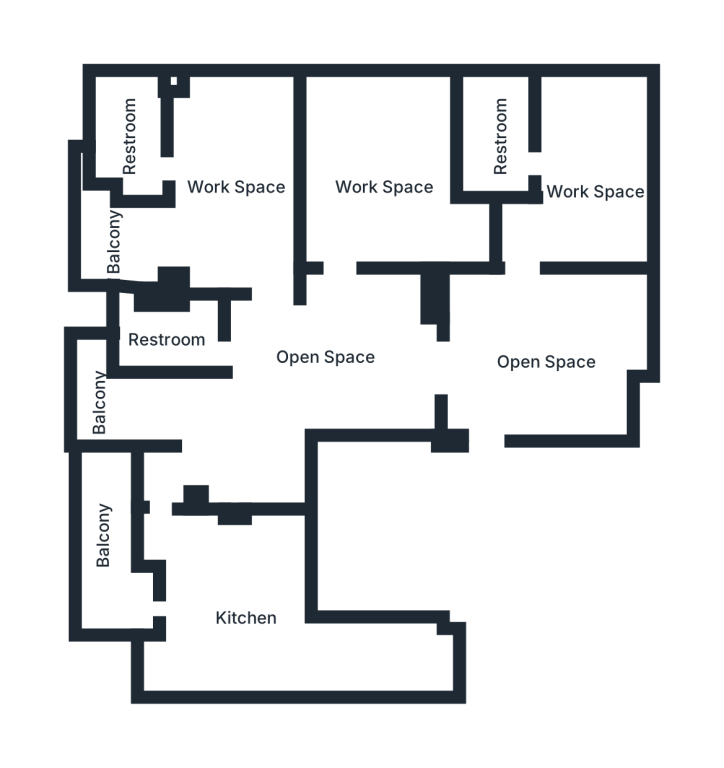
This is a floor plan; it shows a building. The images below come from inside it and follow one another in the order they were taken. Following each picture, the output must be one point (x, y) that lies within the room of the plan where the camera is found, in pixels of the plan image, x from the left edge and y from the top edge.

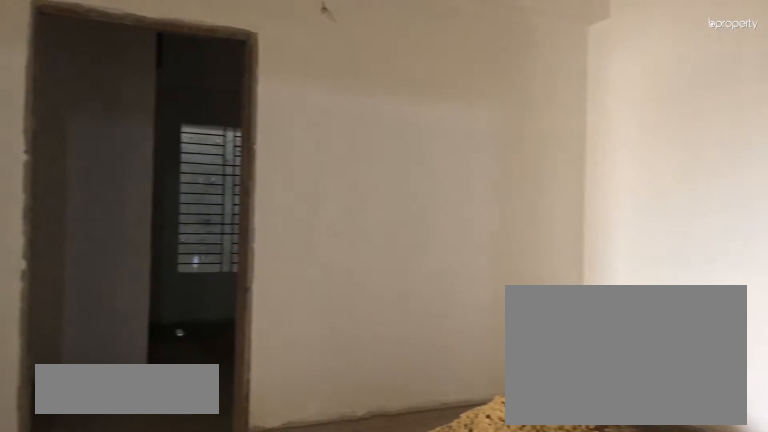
(544, 363)
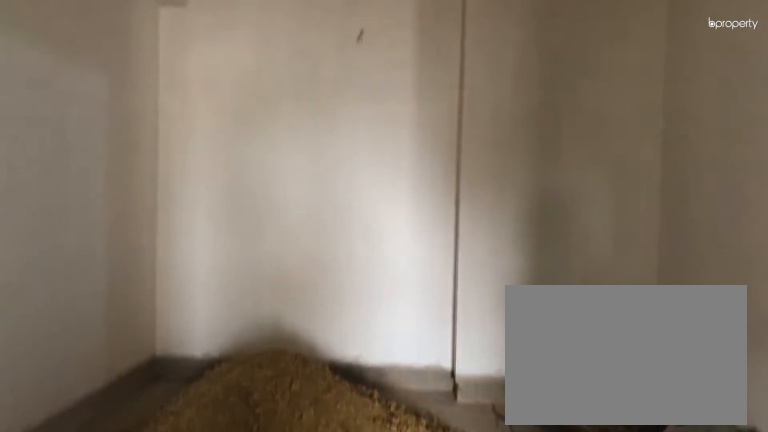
(545, 363)
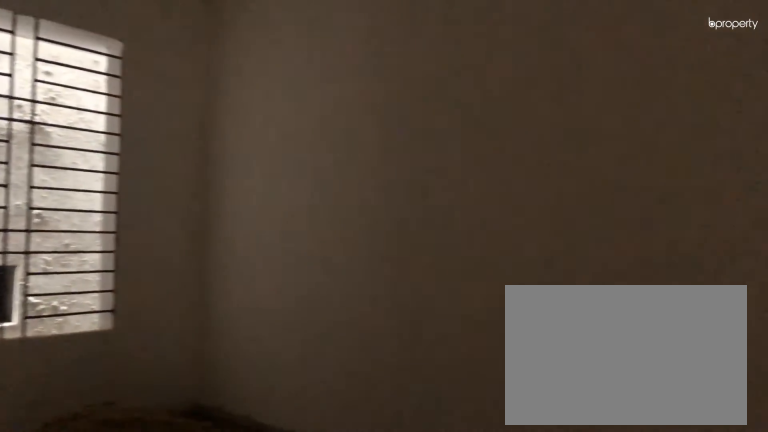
(586, 195)
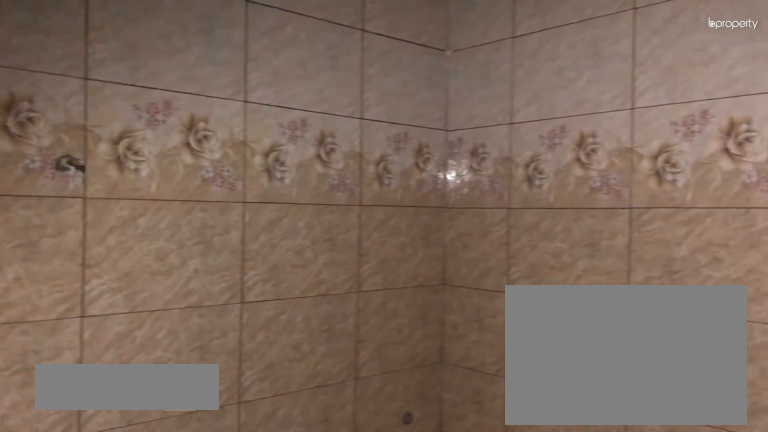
(500, 150)
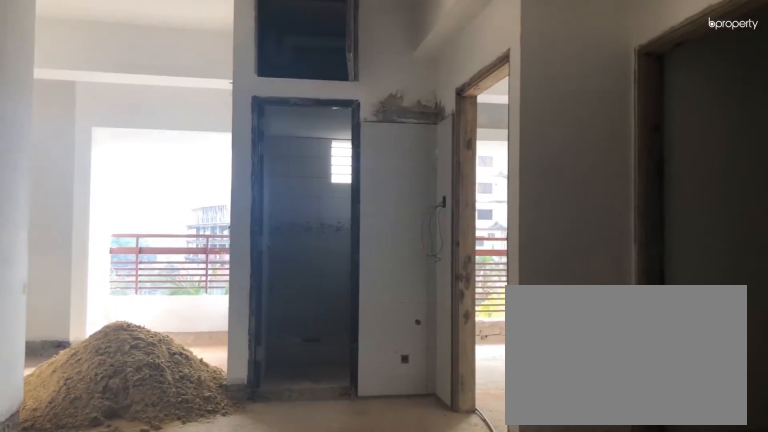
(334, 365)
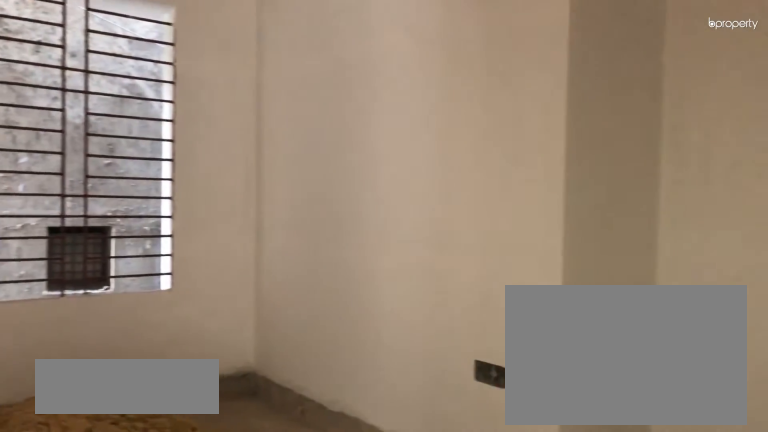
(400, 195)
